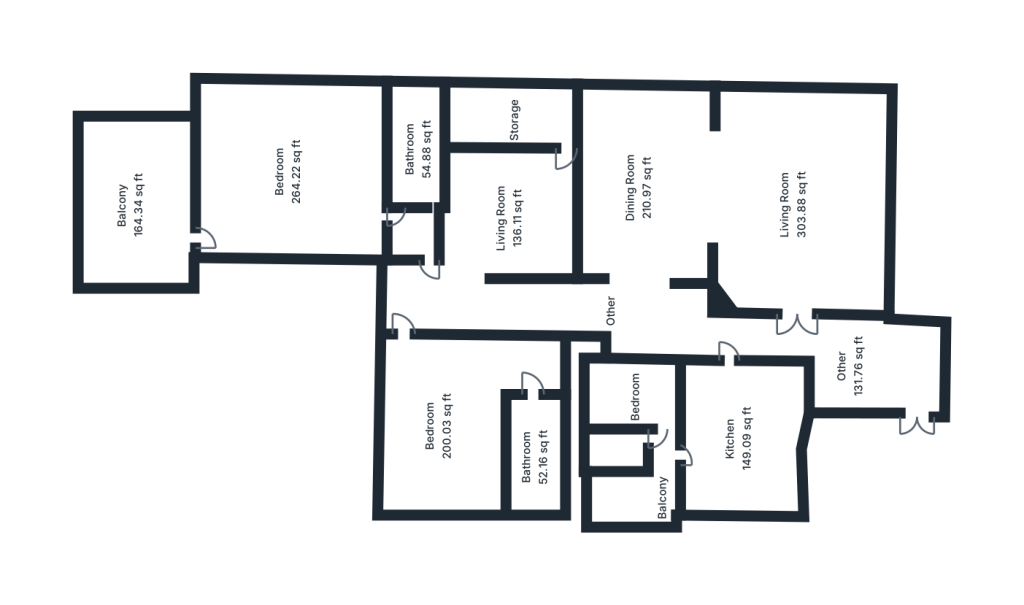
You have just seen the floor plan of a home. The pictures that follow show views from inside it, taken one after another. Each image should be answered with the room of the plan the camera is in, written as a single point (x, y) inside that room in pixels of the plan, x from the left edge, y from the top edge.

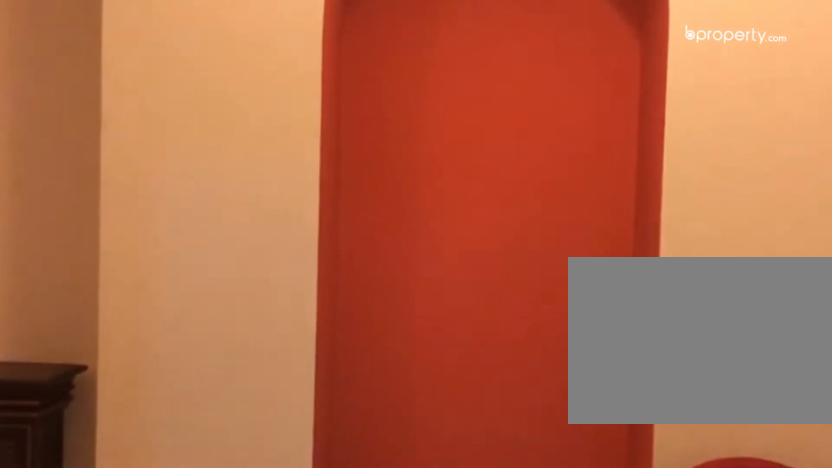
(907, 410)
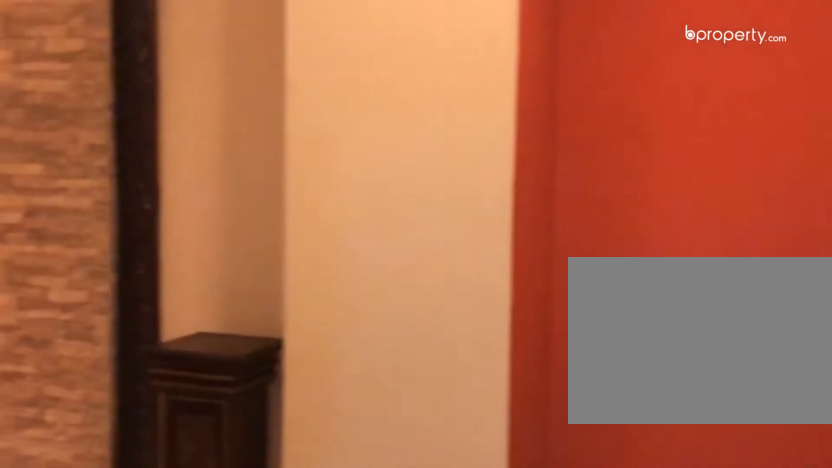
(907, 410)
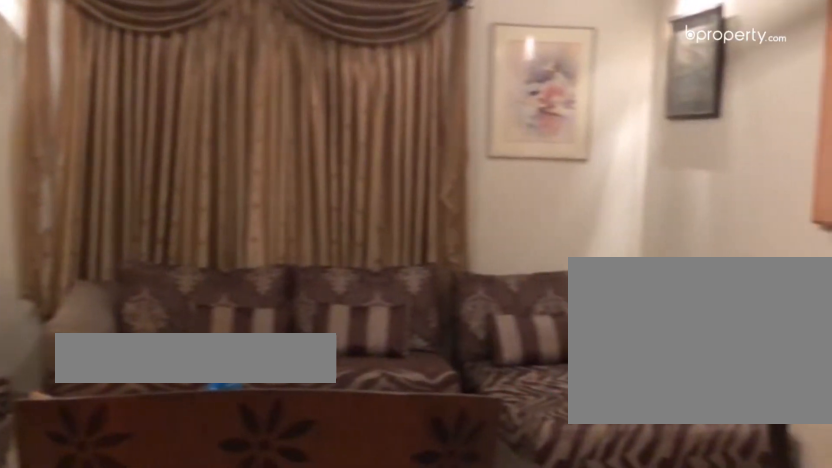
(775, 233)
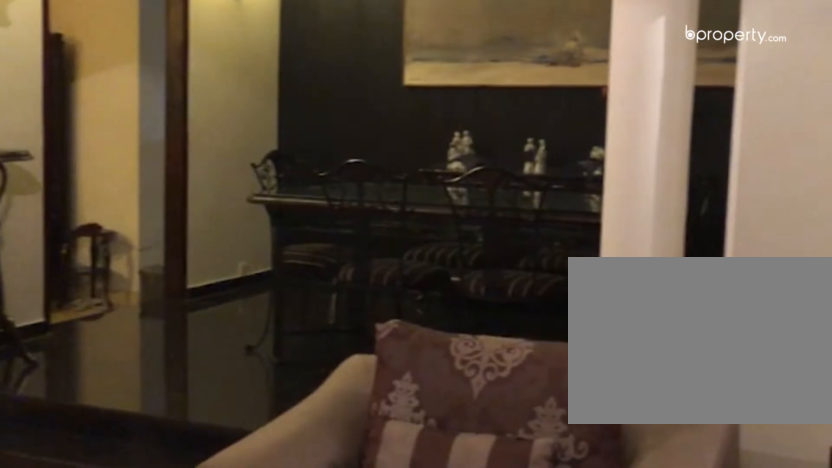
(774, 233)
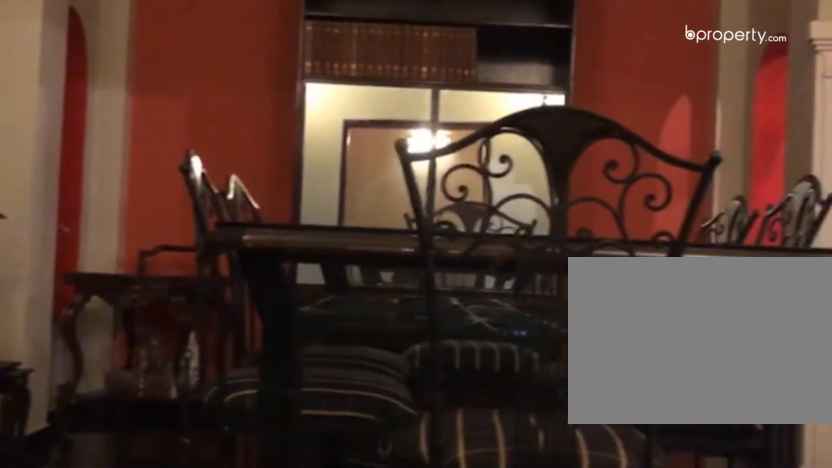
(647, 198)
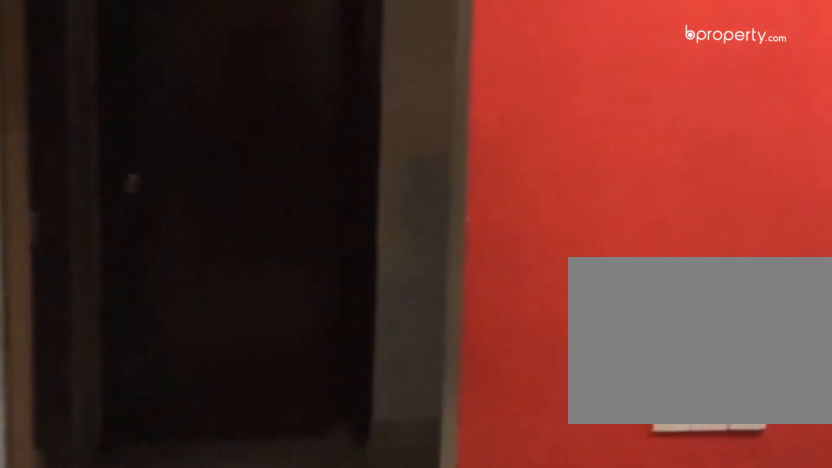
(485, 272)
